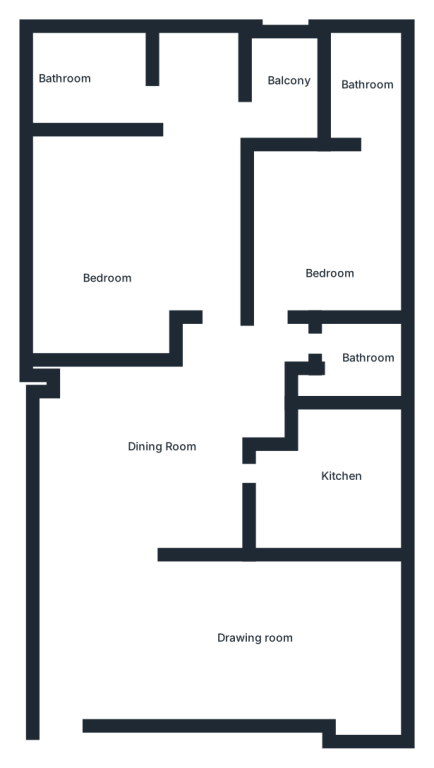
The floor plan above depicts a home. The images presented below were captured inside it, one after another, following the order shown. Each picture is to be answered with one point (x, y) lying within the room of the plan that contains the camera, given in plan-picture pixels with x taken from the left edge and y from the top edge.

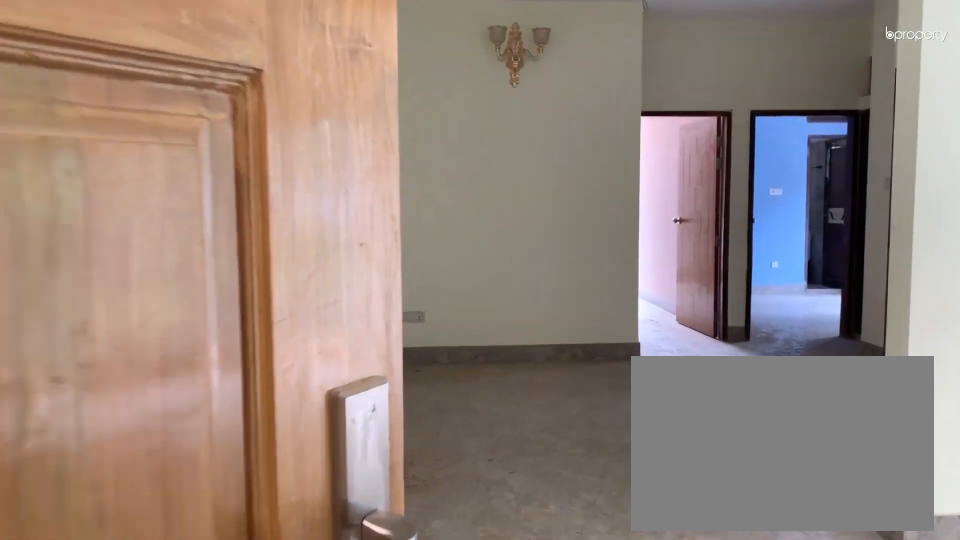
(227, 636)
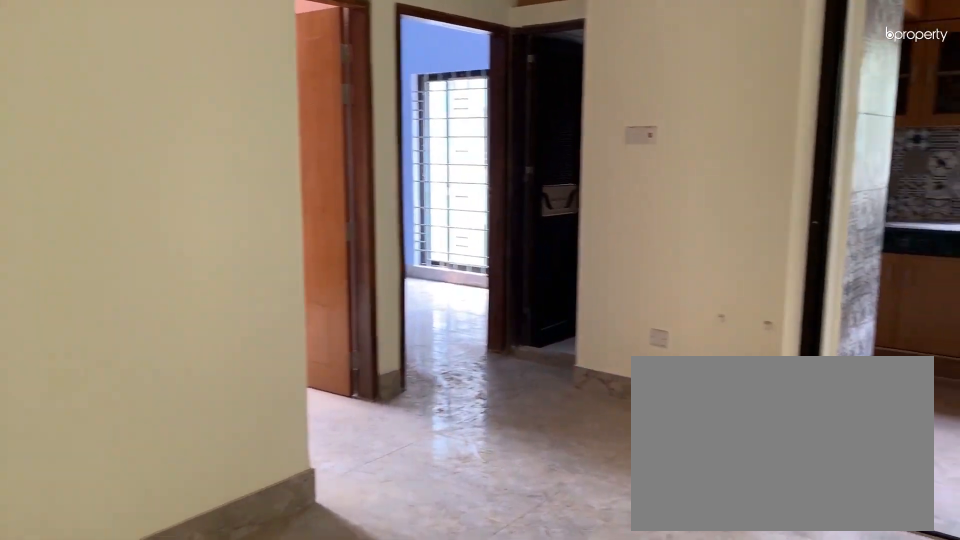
(170, 463)
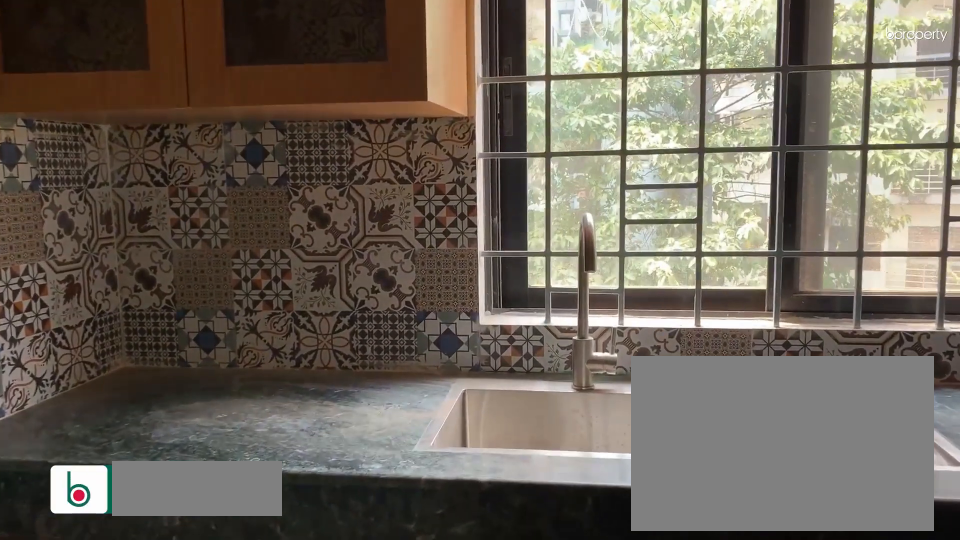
(342, 482)
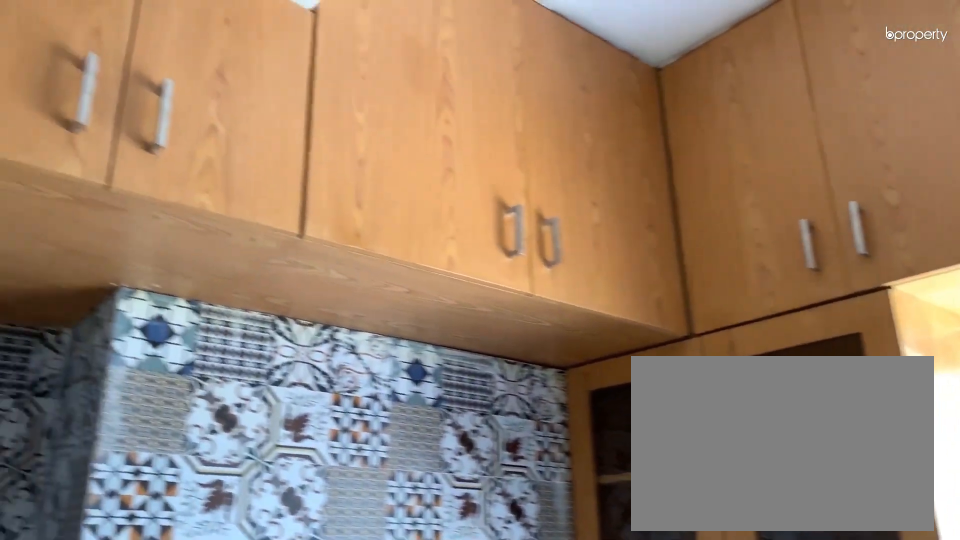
(341, 483)
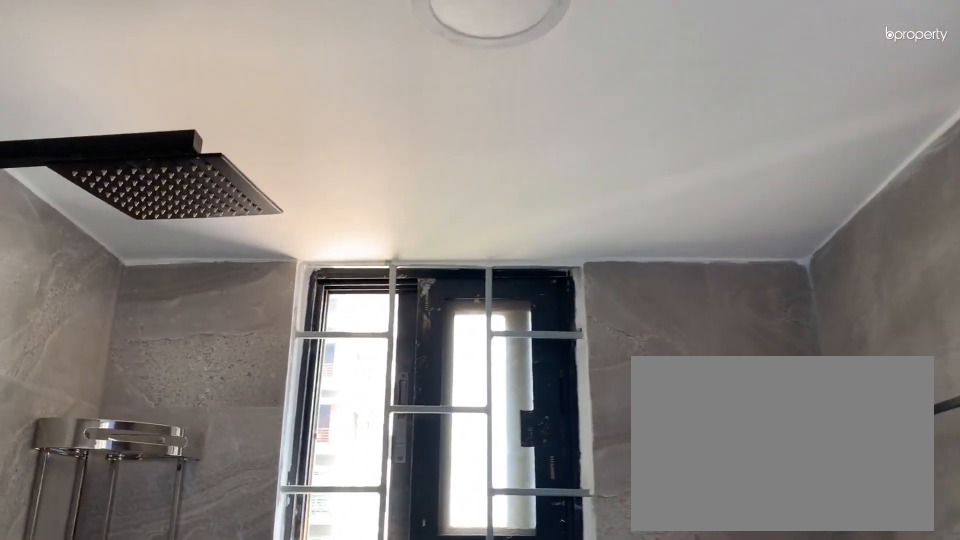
(365, 91)
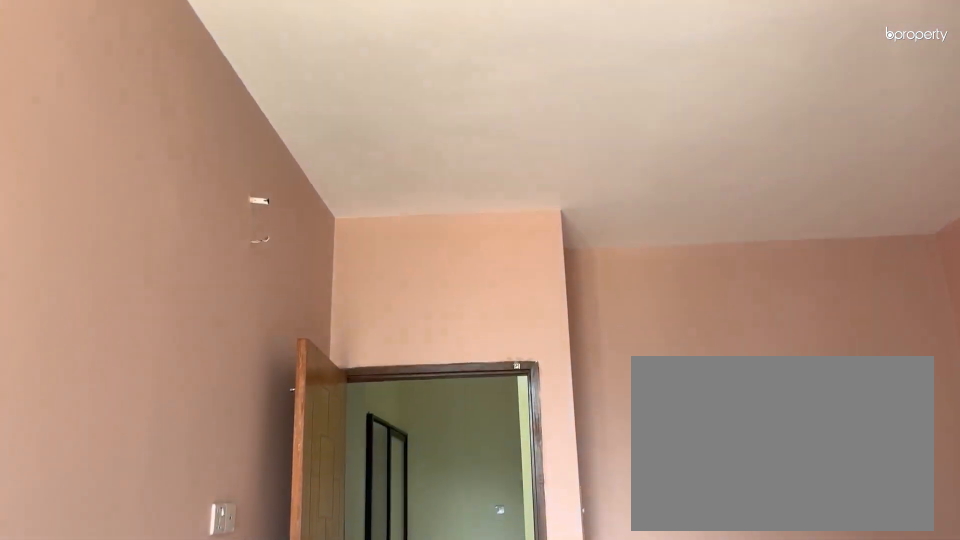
(105, 237)
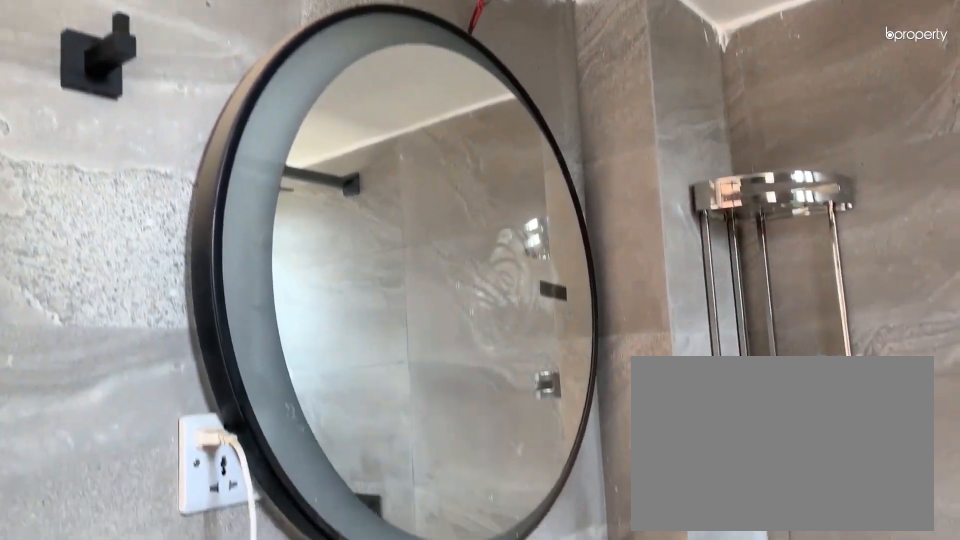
(73, 91)
